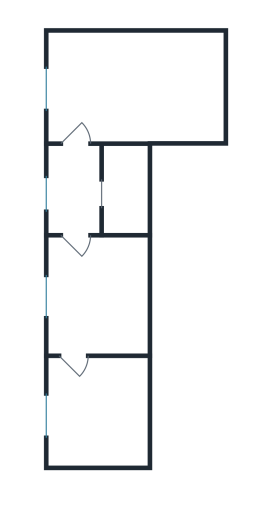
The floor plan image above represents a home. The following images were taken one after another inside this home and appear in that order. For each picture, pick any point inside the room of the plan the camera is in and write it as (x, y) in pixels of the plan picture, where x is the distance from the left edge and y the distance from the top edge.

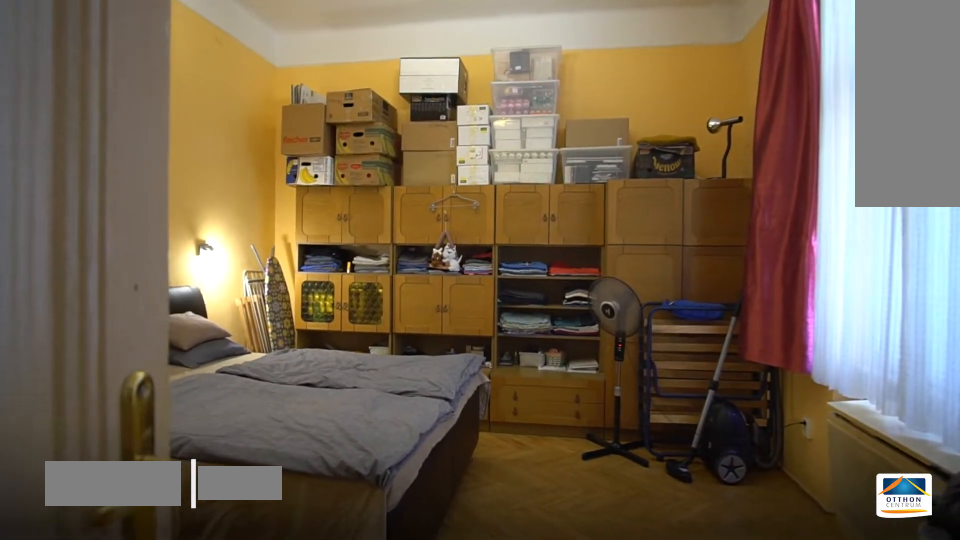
(105, 411)
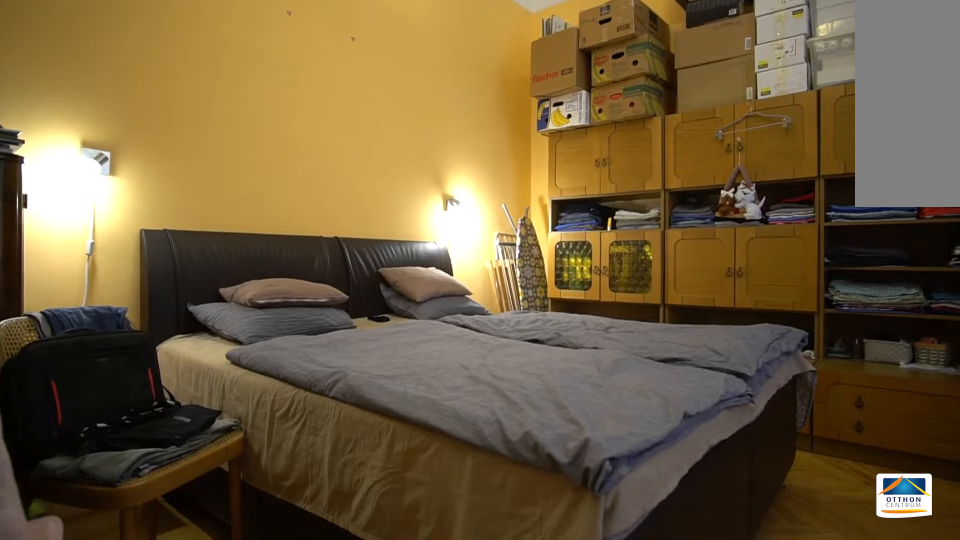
(105, 412)
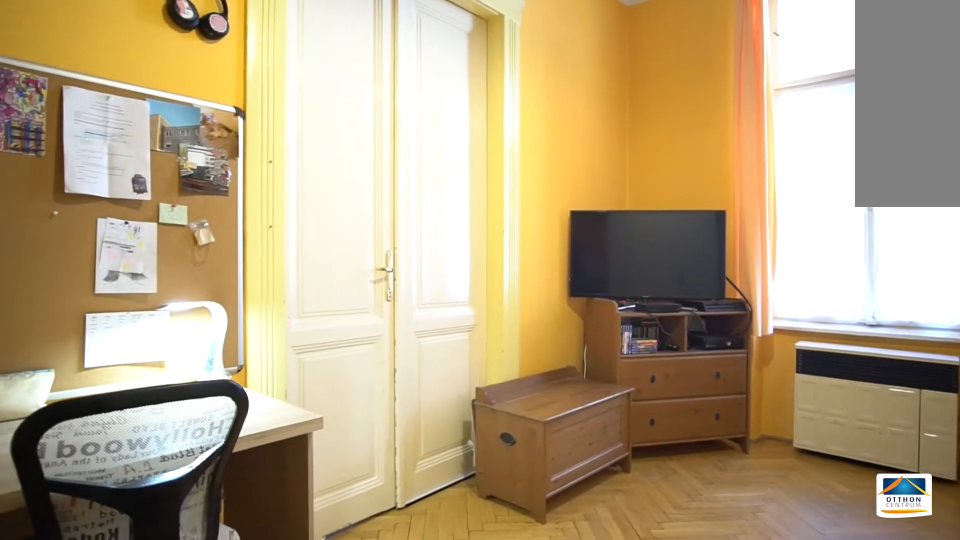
(105, 297)
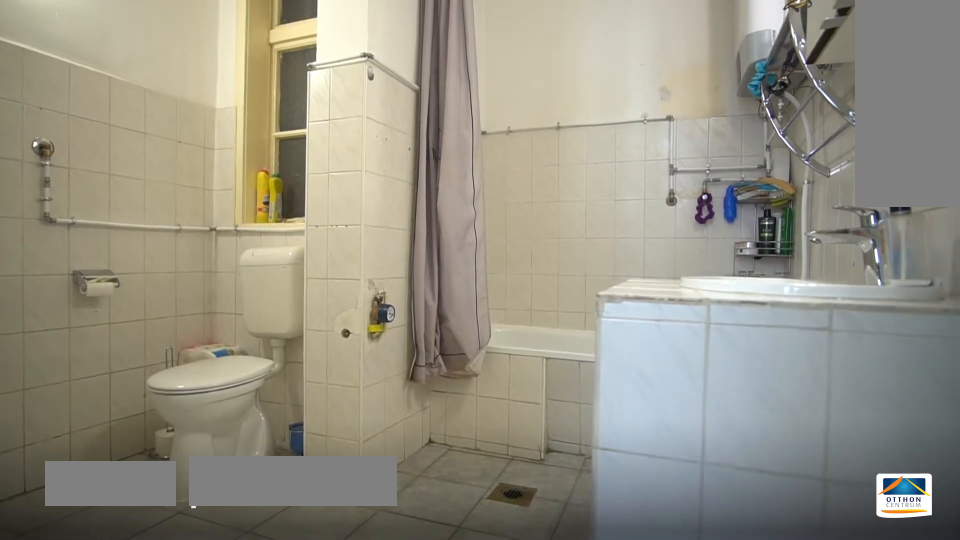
(126, 191)
